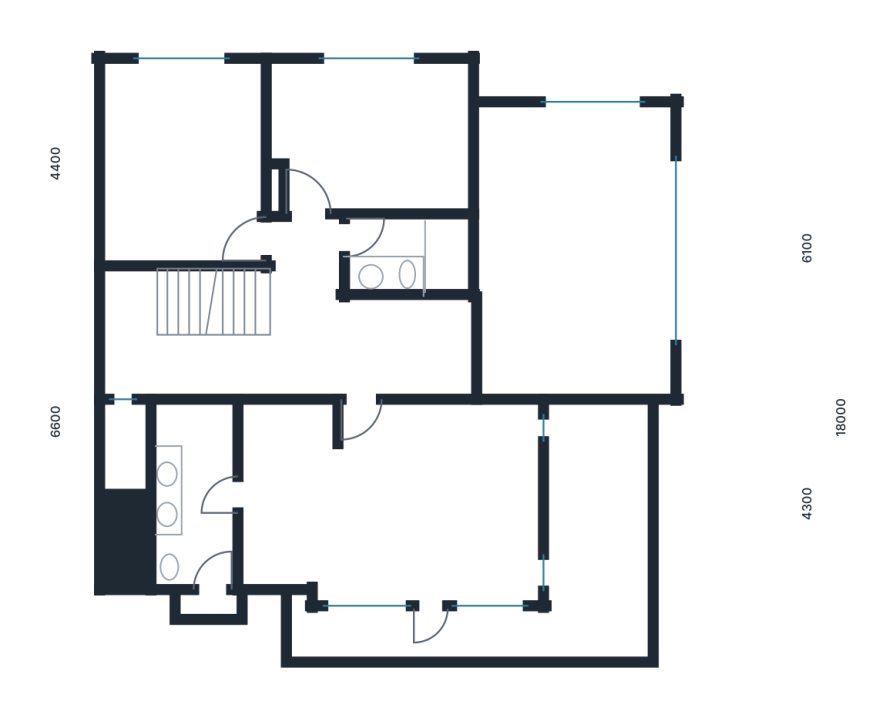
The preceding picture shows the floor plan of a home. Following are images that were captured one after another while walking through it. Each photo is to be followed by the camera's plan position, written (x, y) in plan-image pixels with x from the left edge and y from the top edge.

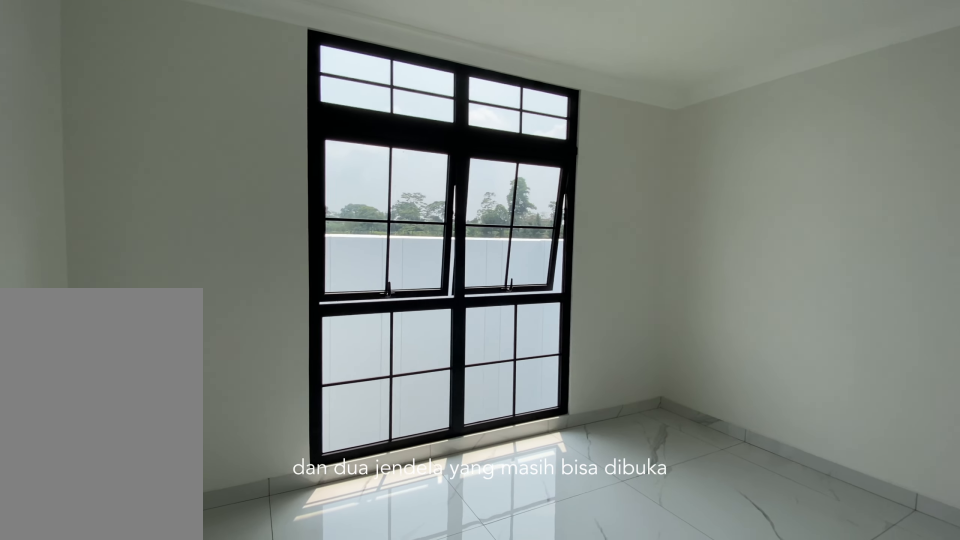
(385, 136)
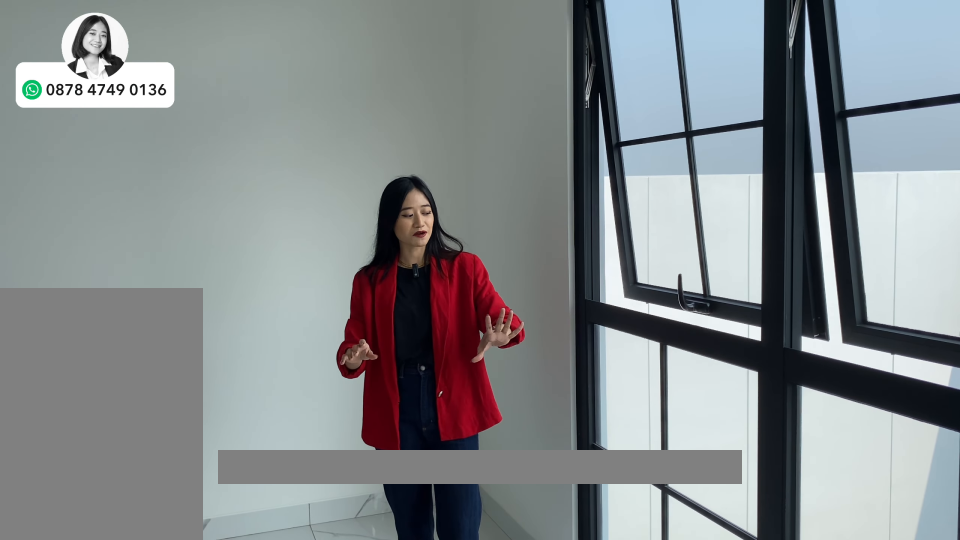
(385, 136)
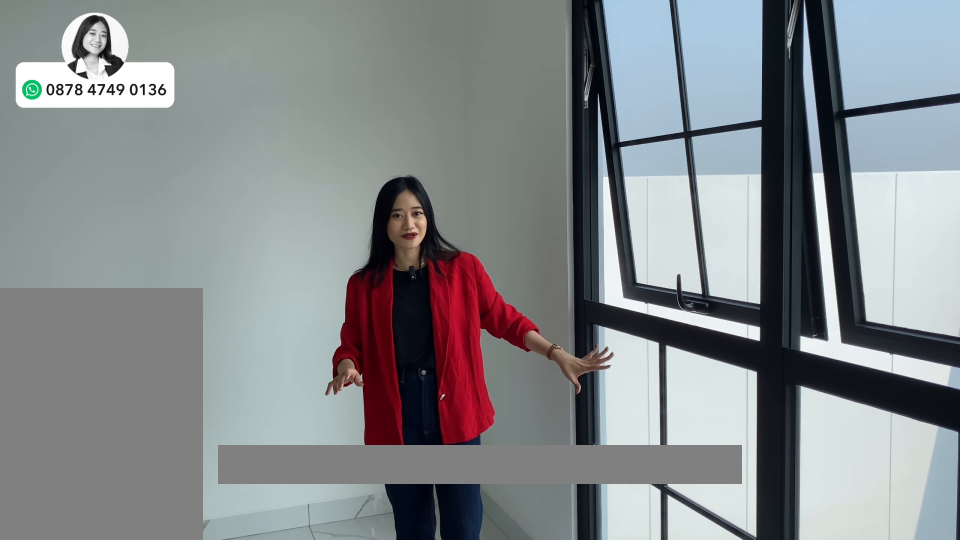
(385, 136)
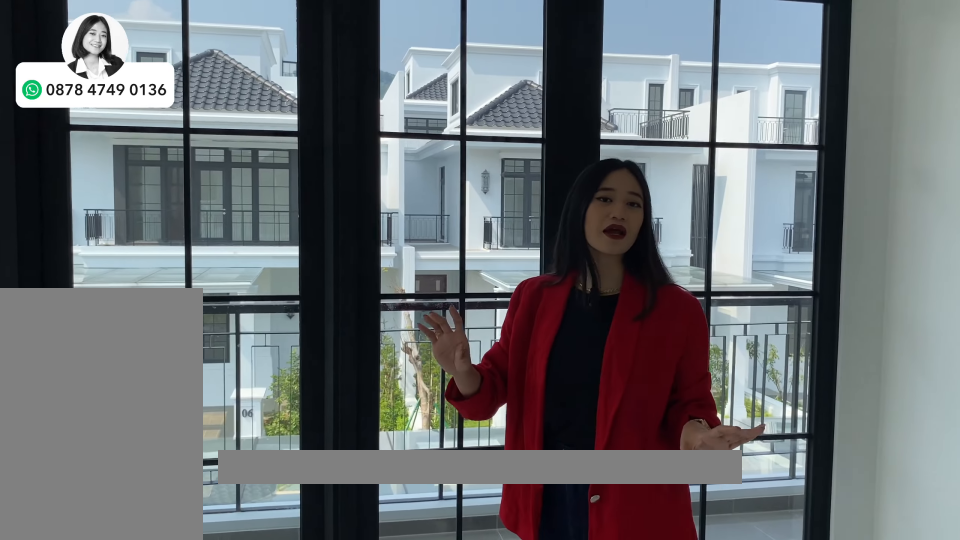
(283, 446)
